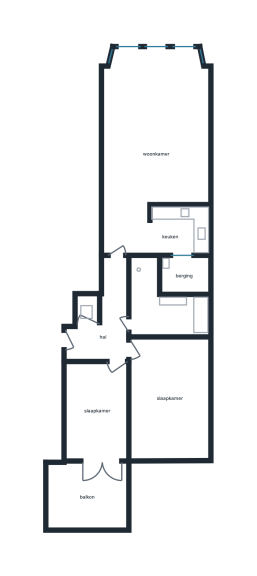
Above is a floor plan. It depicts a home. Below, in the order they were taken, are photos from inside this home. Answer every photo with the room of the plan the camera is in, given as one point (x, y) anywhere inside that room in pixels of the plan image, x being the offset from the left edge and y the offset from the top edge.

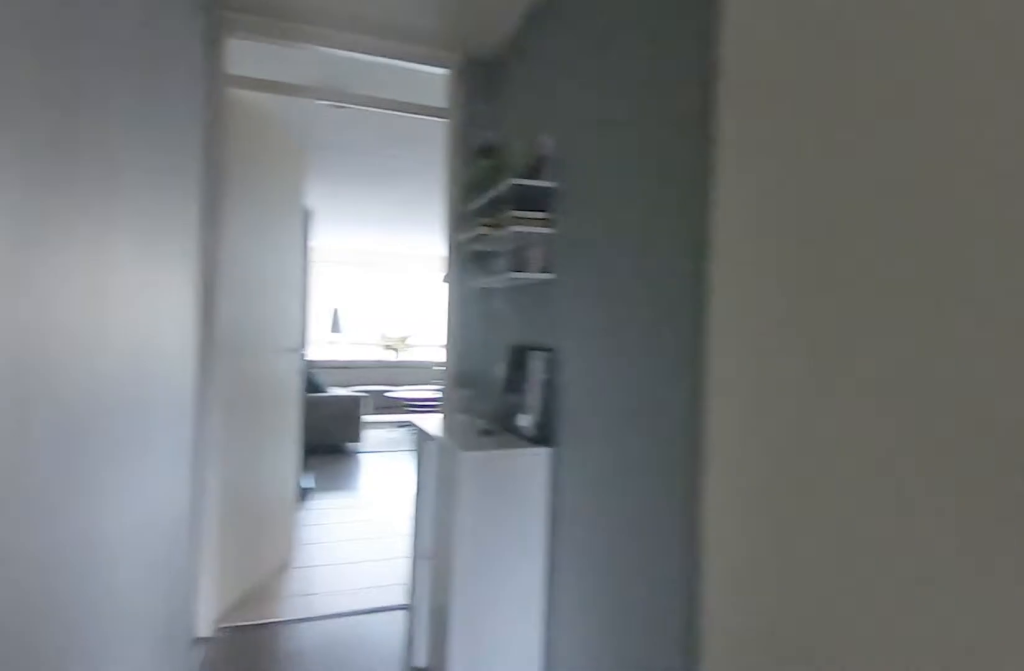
(106, 320)
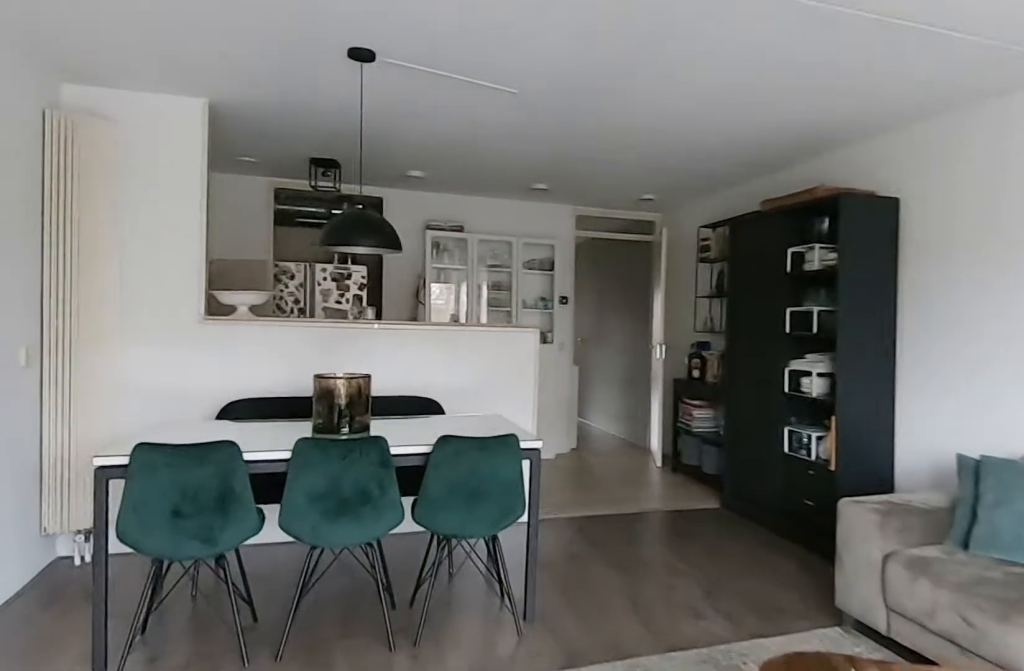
(151, 141)
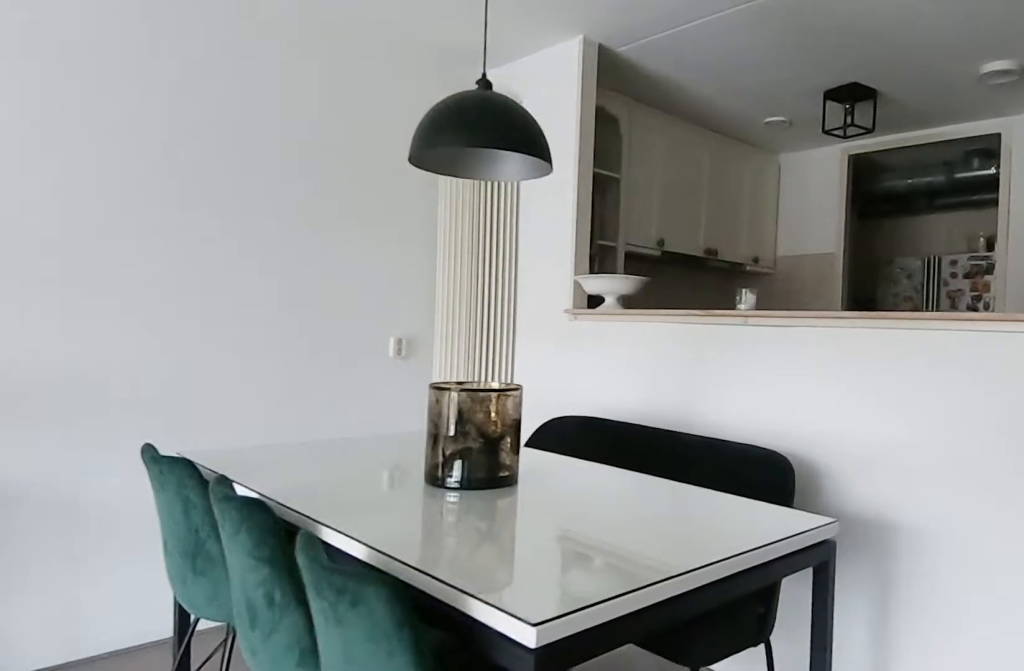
(151, 141)
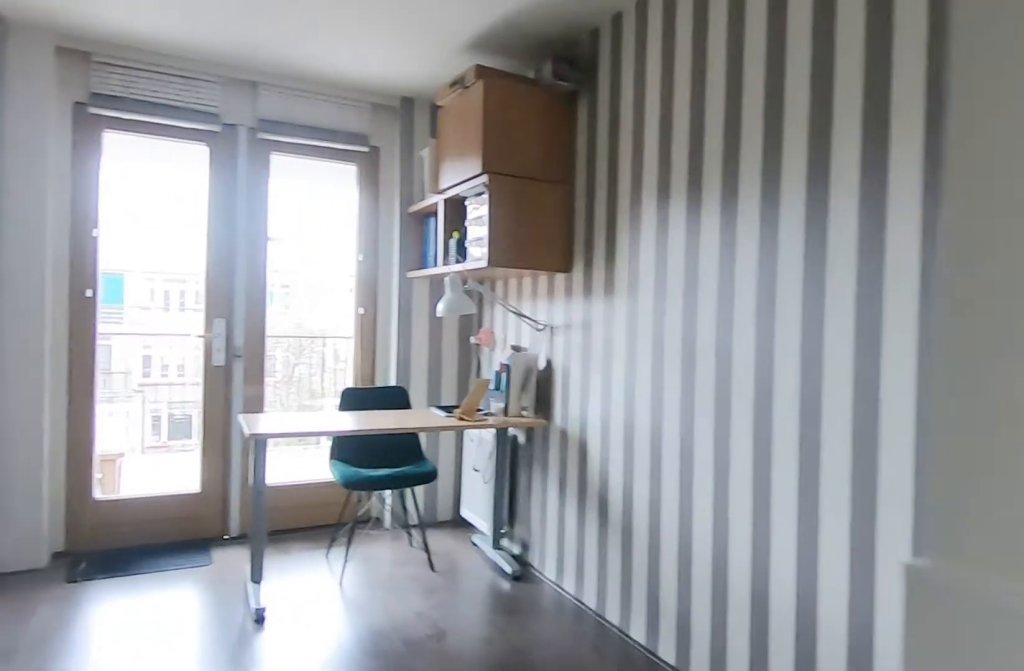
(98, 411)
